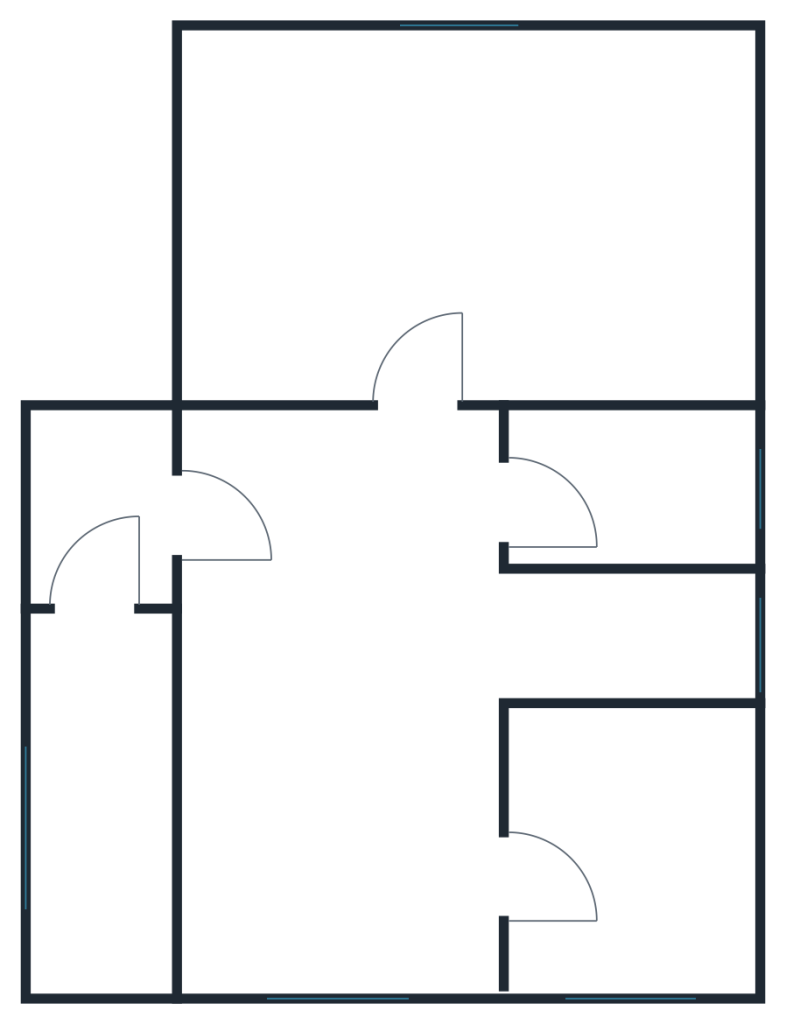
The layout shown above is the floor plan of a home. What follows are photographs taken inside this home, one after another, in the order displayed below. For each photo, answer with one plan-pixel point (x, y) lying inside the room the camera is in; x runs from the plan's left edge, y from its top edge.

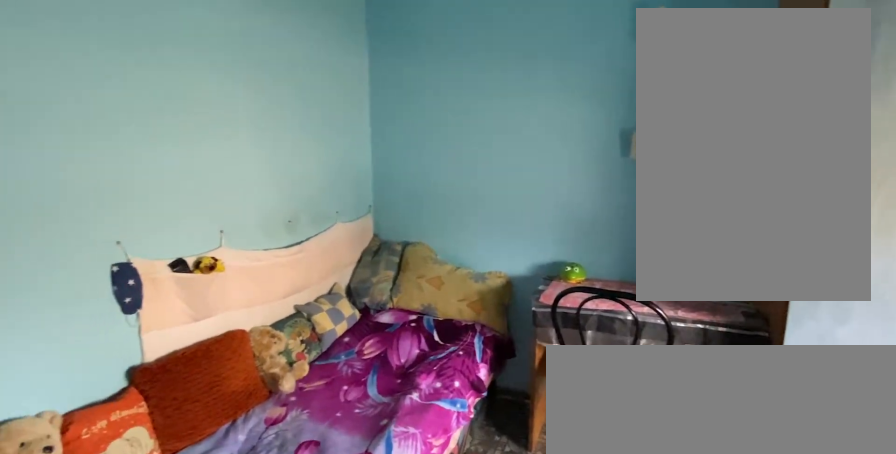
(628, 858)
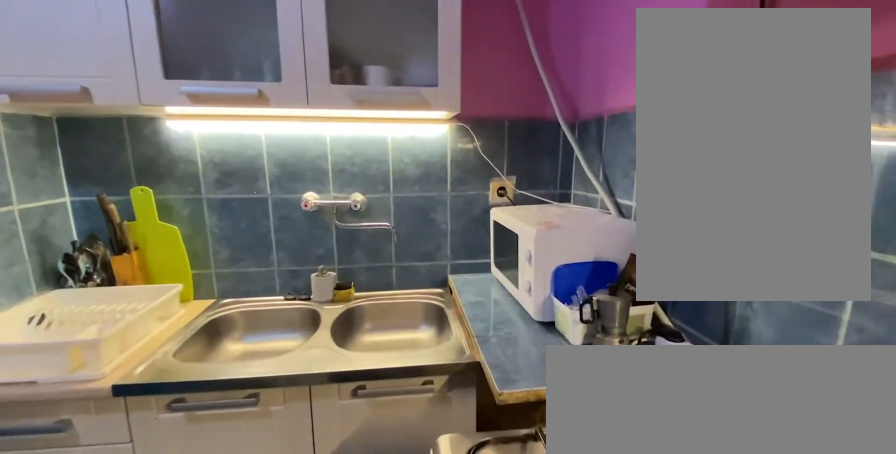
(628, 639)
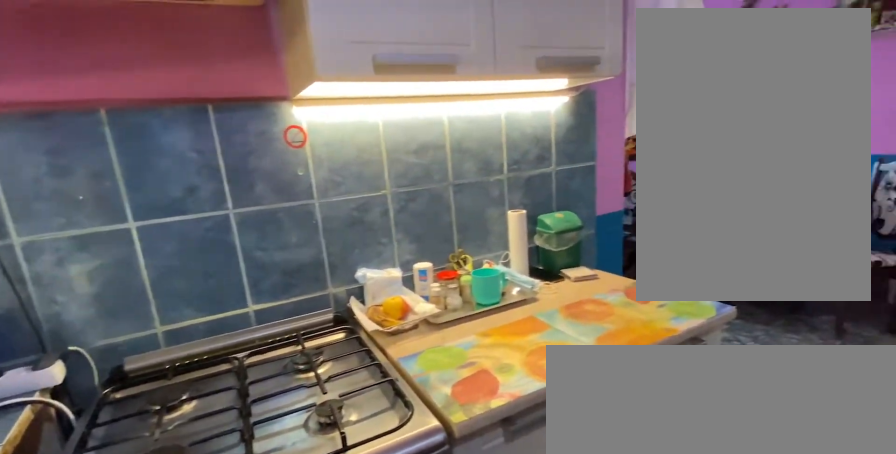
(628, 639)
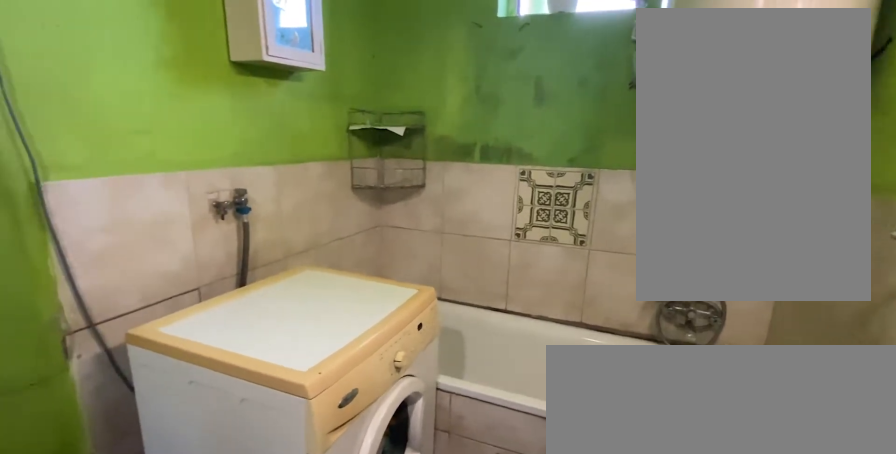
(628, 488)
